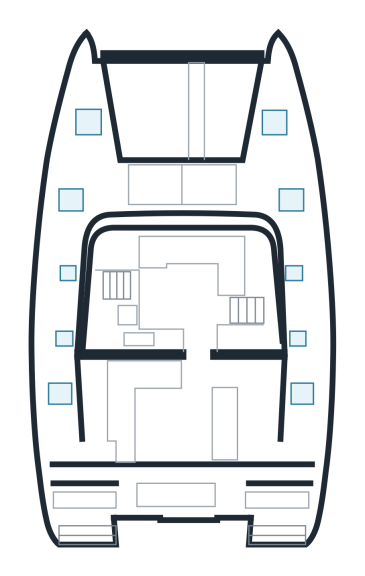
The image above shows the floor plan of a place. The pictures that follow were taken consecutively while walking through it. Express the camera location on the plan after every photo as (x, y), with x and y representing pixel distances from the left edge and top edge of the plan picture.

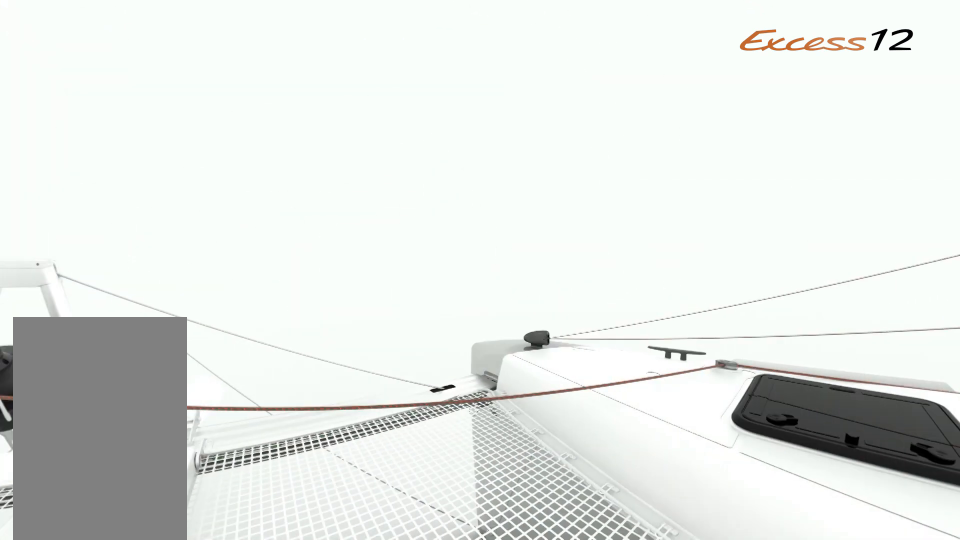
(229, 122)
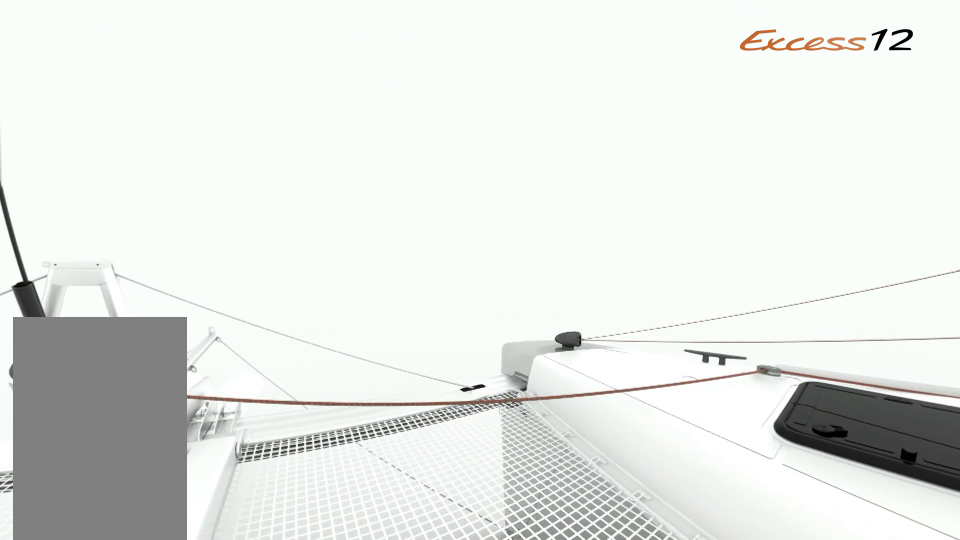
(228, 122)
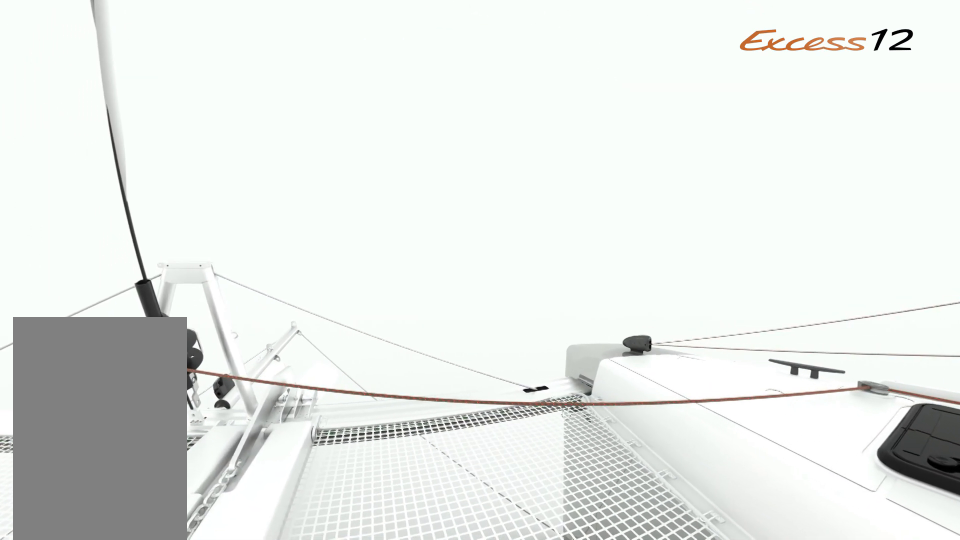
(229, 122)
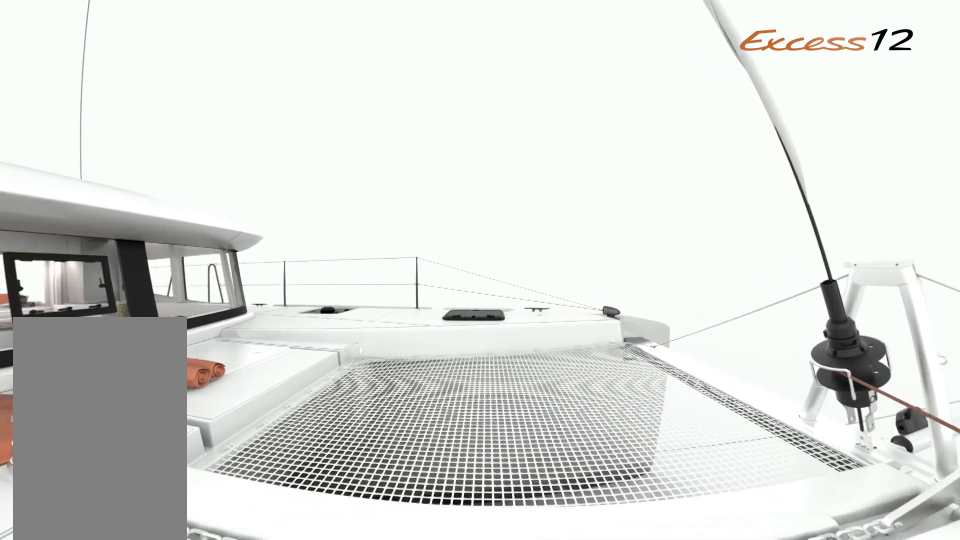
(223, 124)
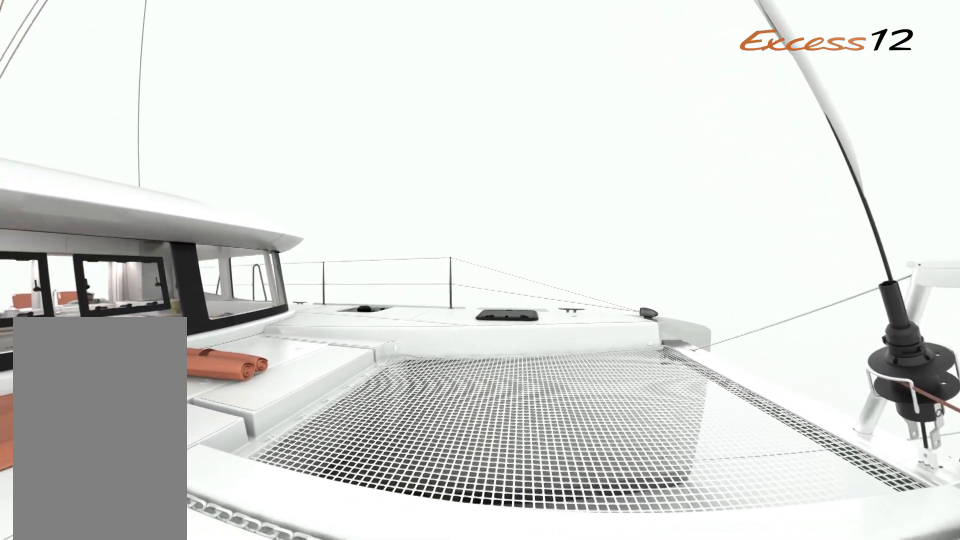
(228, 123)
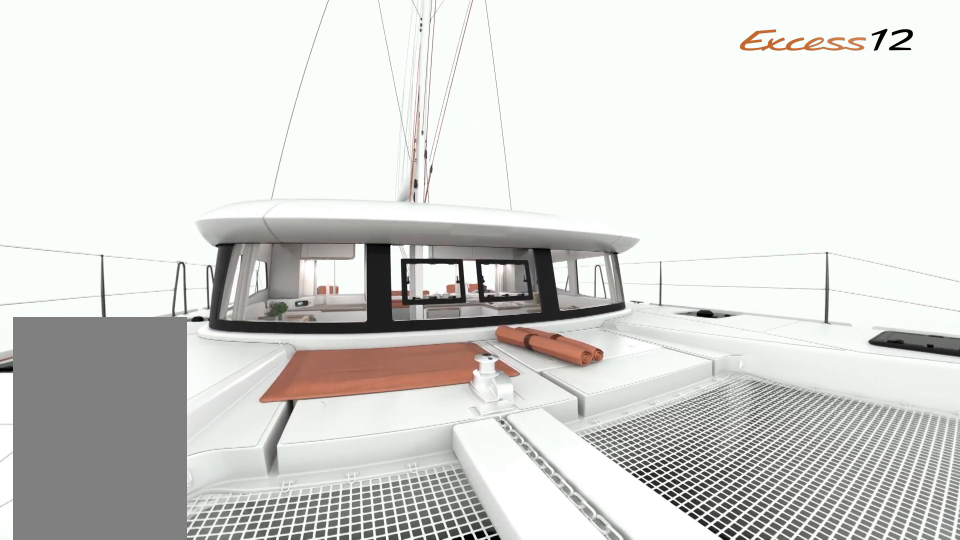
(229, 122)
